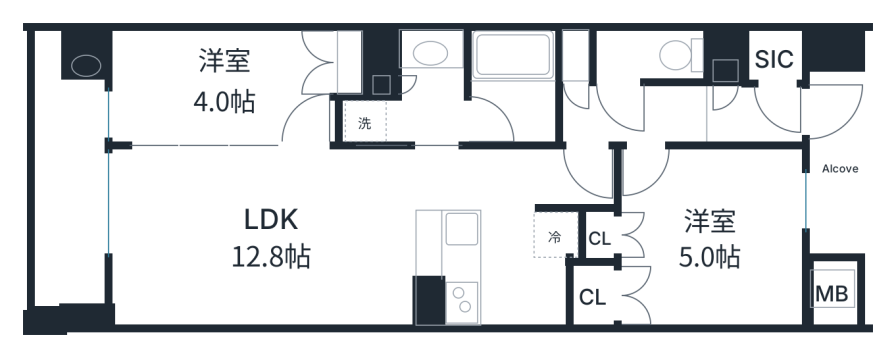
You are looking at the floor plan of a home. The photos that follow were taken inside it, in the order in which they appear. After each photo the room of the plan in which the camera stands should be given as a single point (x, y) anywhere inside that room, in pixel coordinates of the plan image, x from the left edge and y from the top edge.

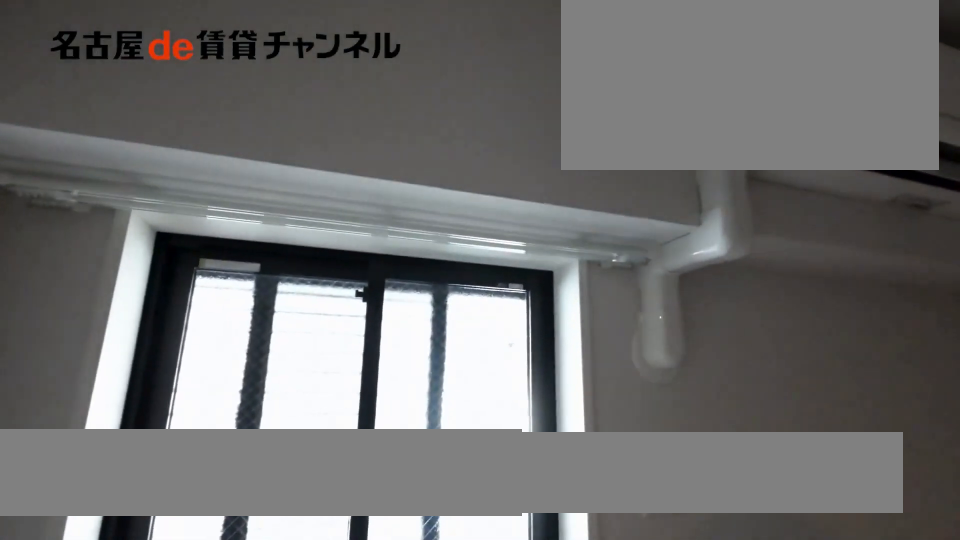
(709, 234)
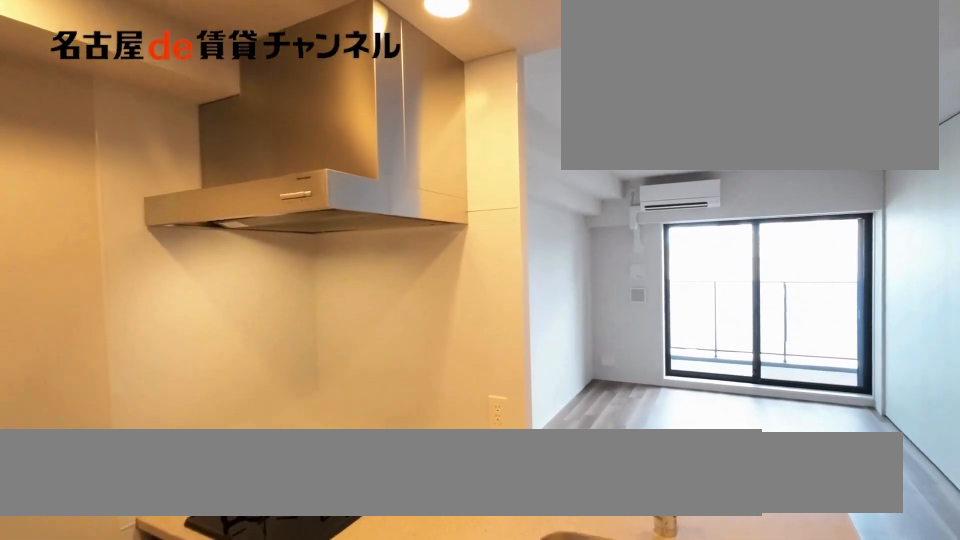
(486, 267)
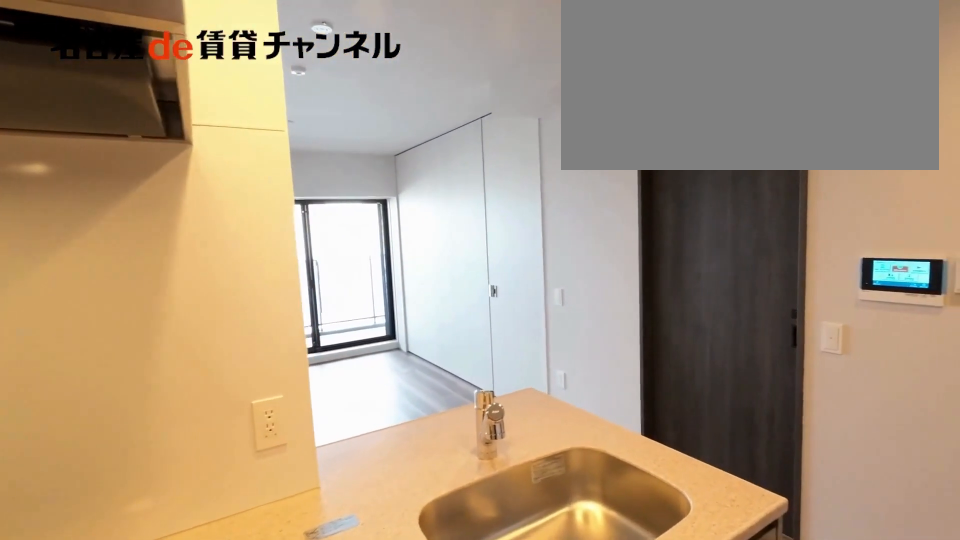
(486, 267)
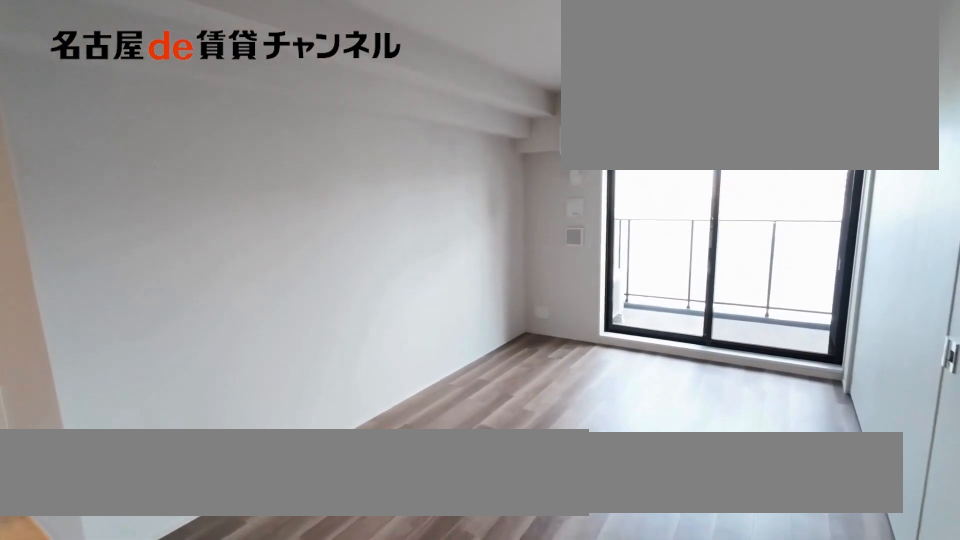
(258, 234)
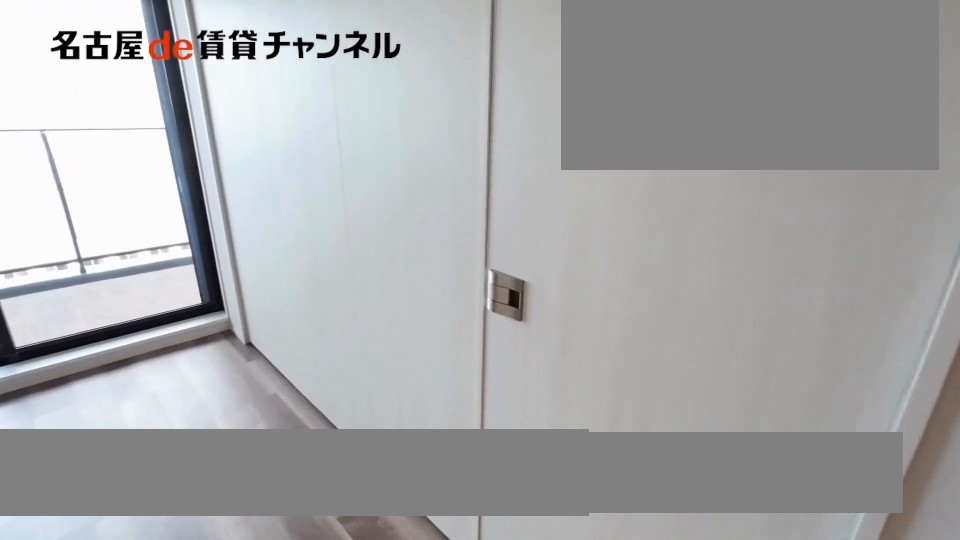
(258, 234)
